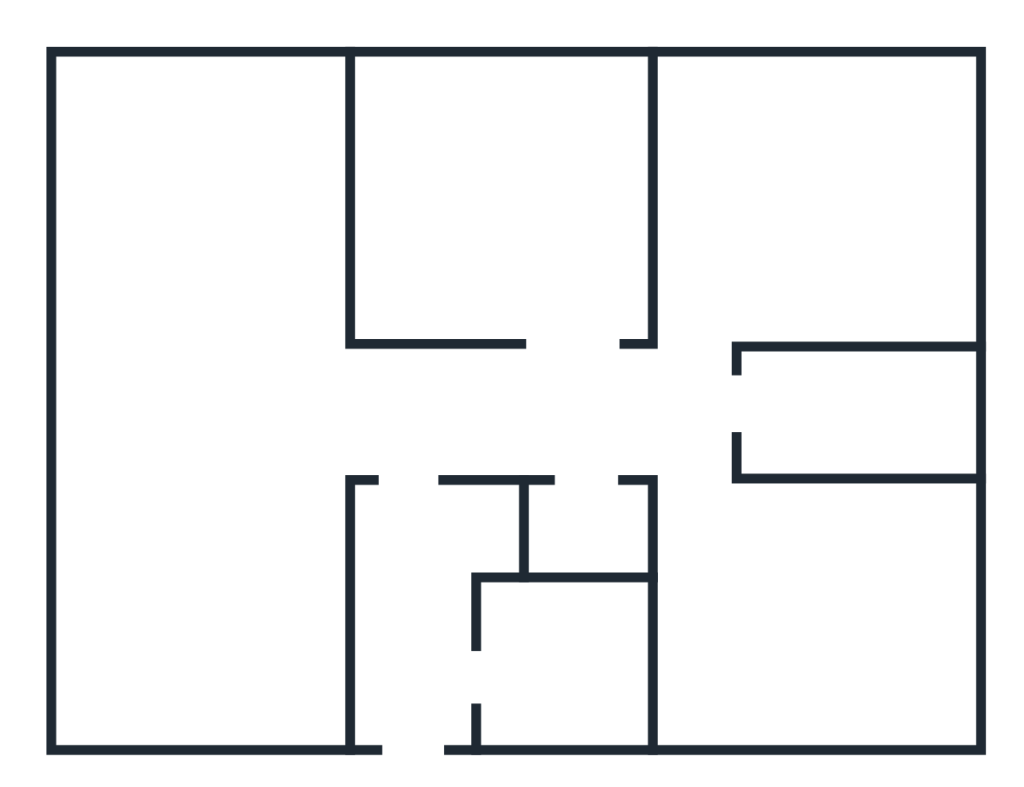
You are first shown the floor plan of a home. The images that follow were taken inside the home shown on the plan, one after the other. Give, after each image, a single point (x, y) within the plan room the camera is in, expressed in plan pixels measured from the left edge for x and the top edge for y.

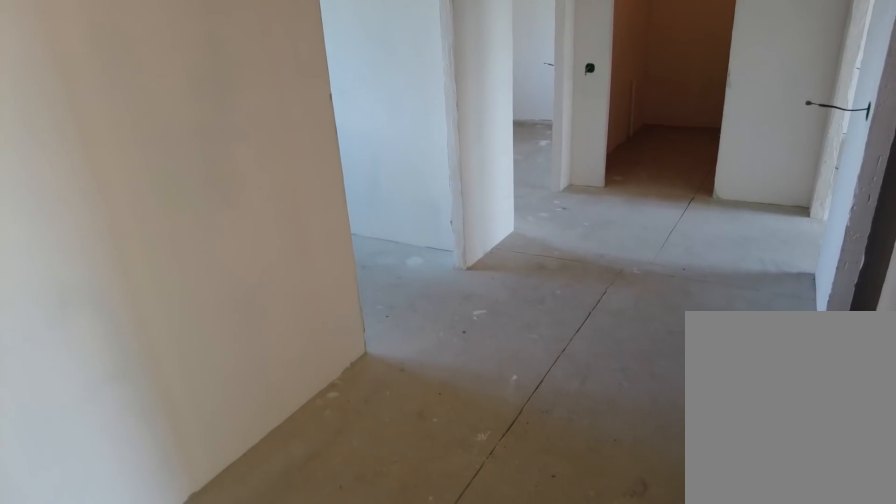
(414, 446)
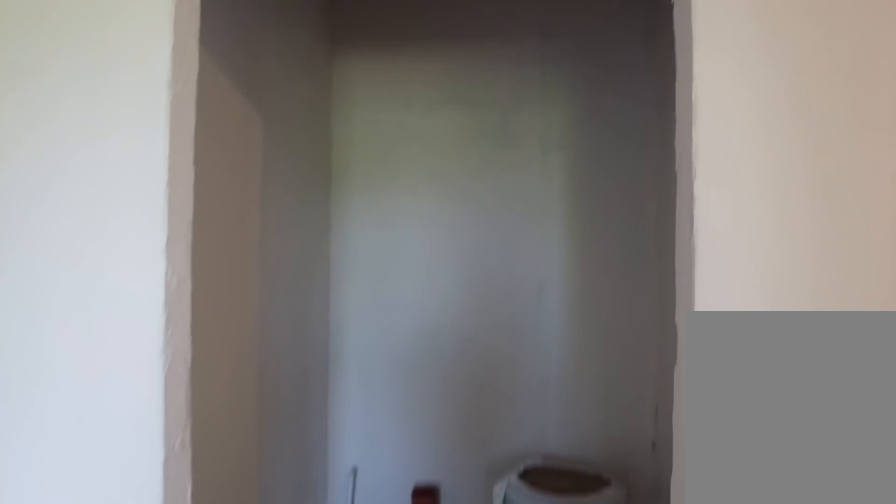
(601, 437)
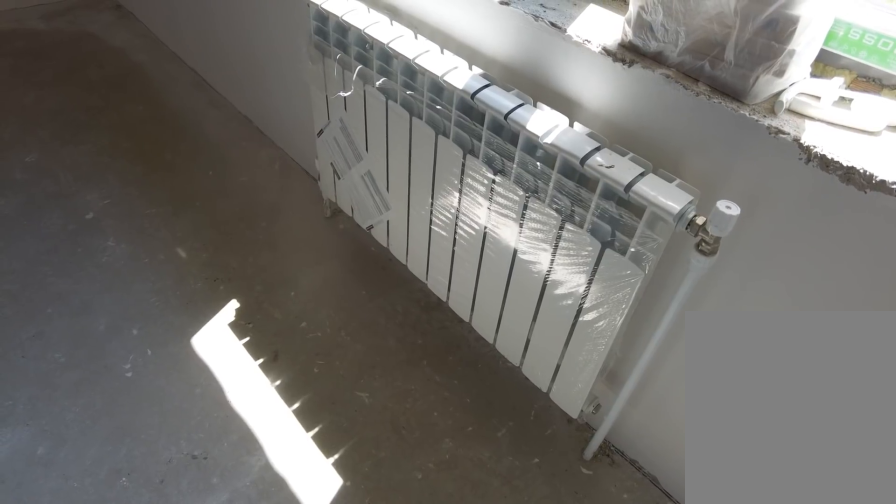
(747, 647)
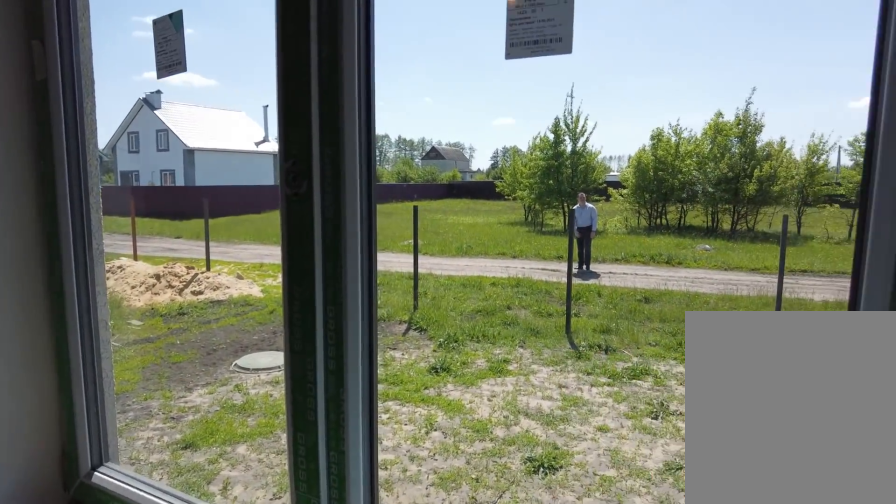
(747, 647)
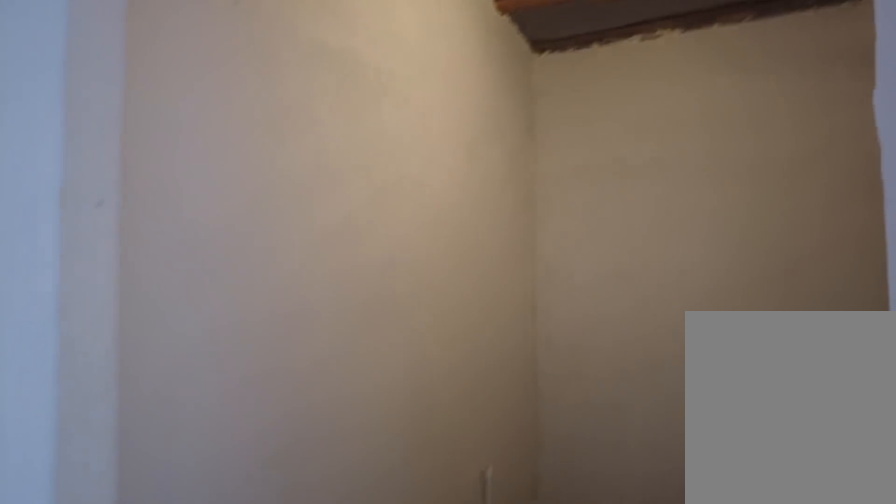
(694, 422)
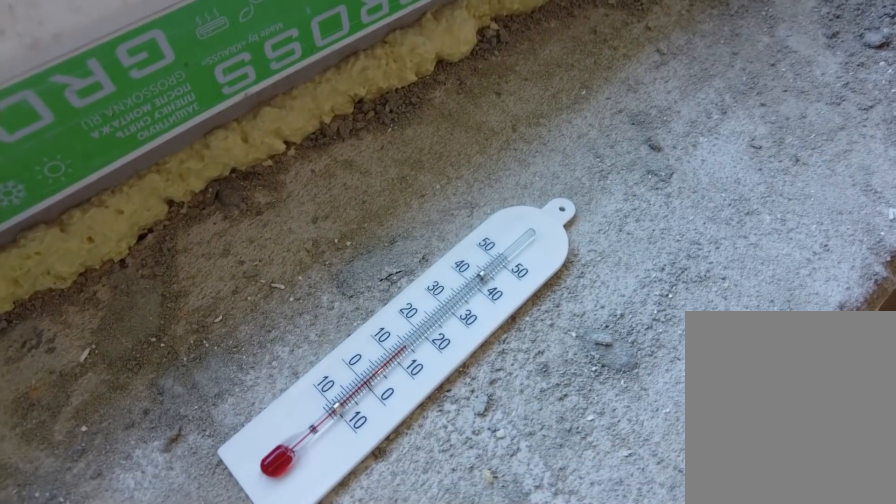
(719, 284)
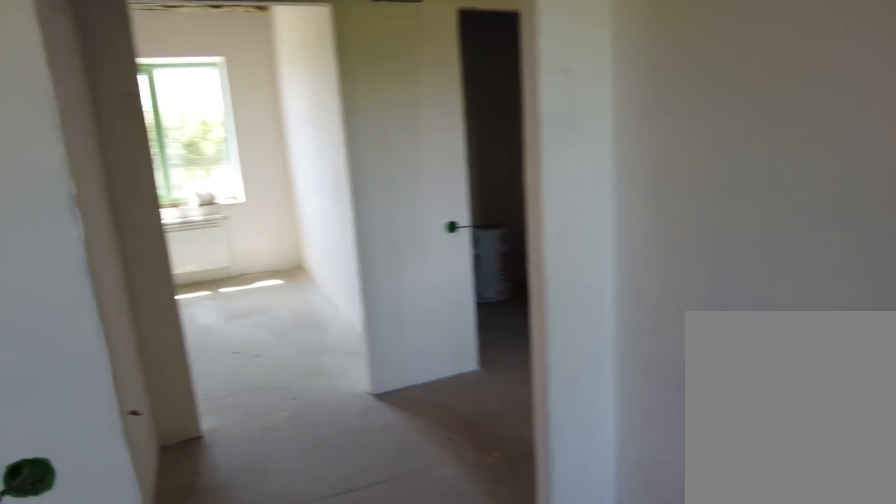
(719, 284)
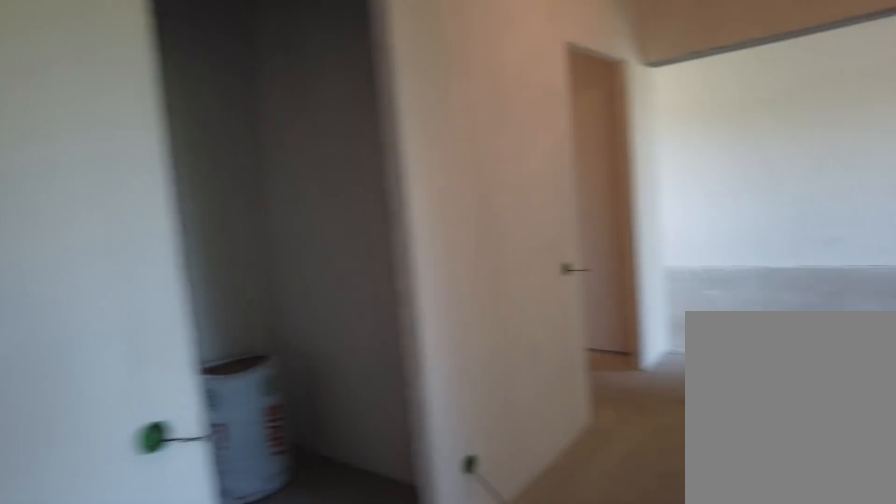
(681, 408)
